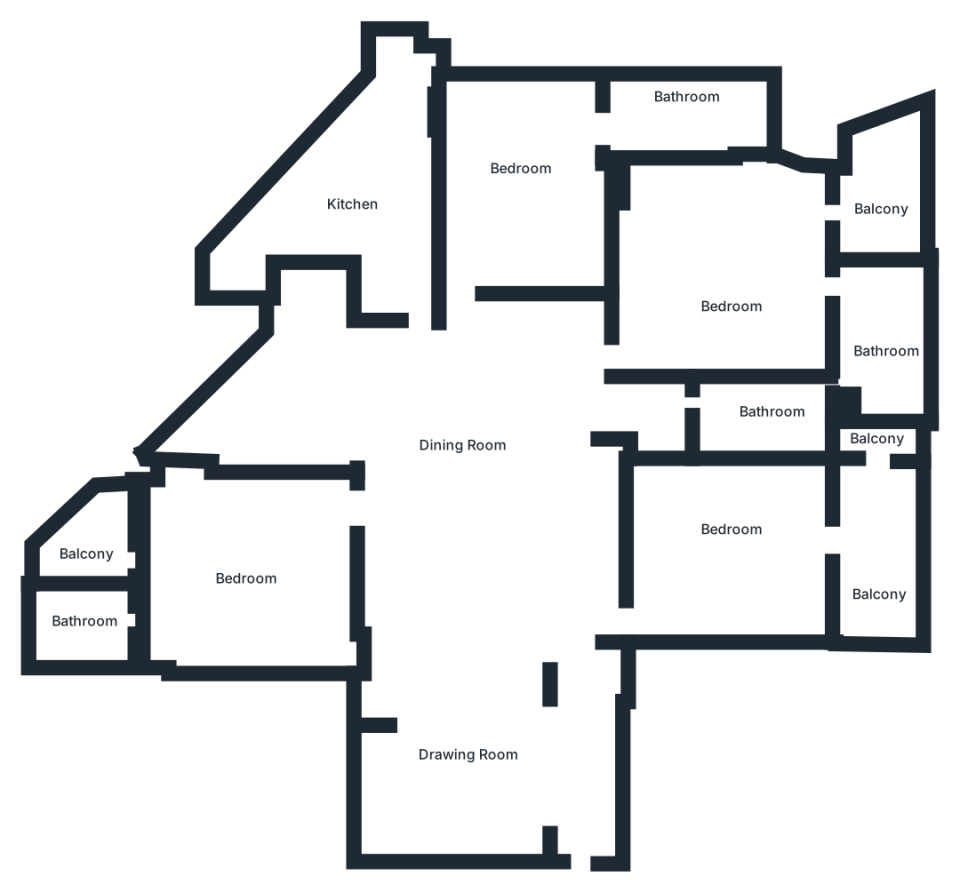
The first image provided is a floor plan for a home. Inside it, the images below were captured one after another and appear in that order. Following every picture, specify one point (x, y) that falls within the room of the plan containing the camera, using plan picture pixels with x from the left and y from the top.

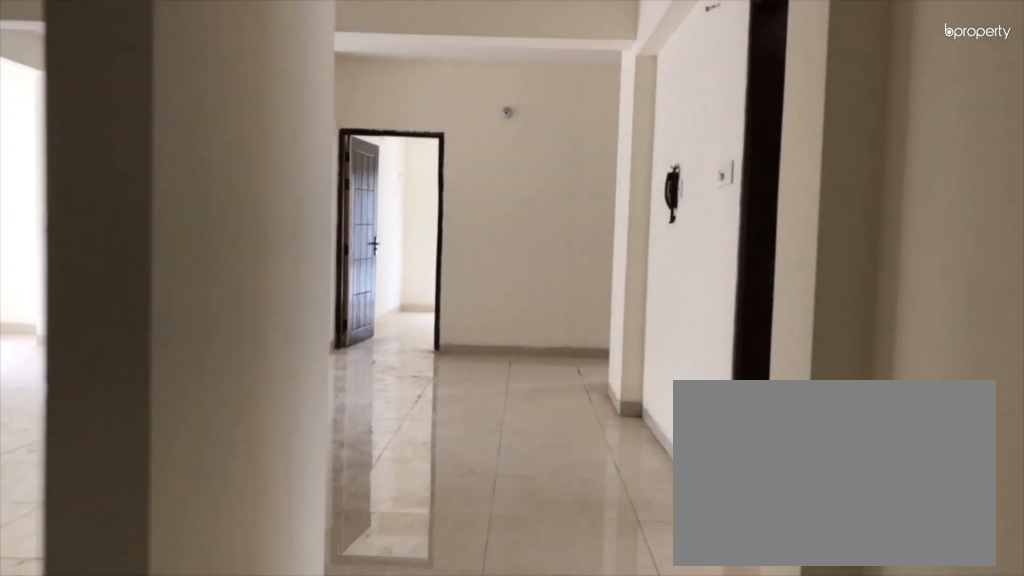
(572, 718)
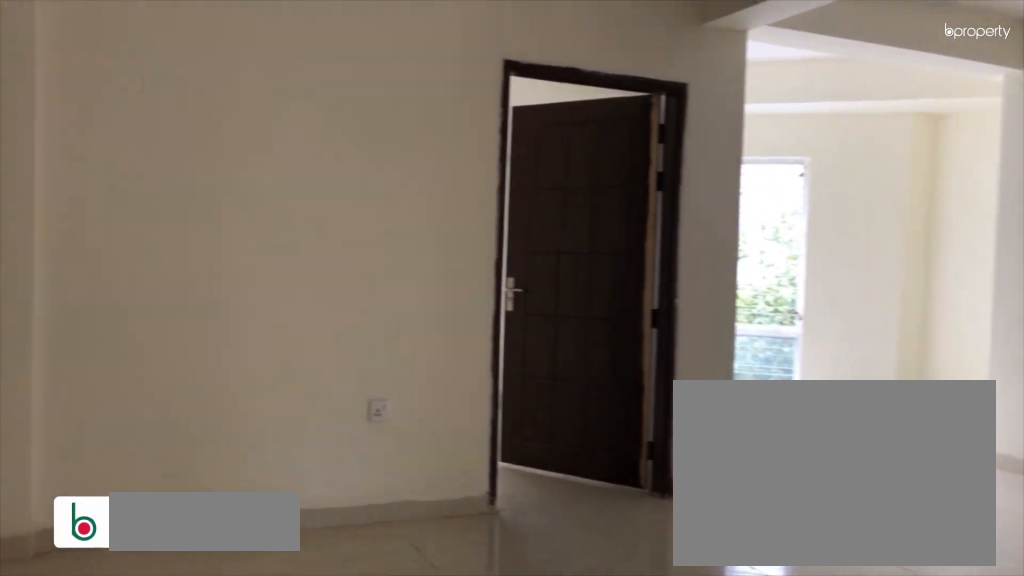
(480, 559)
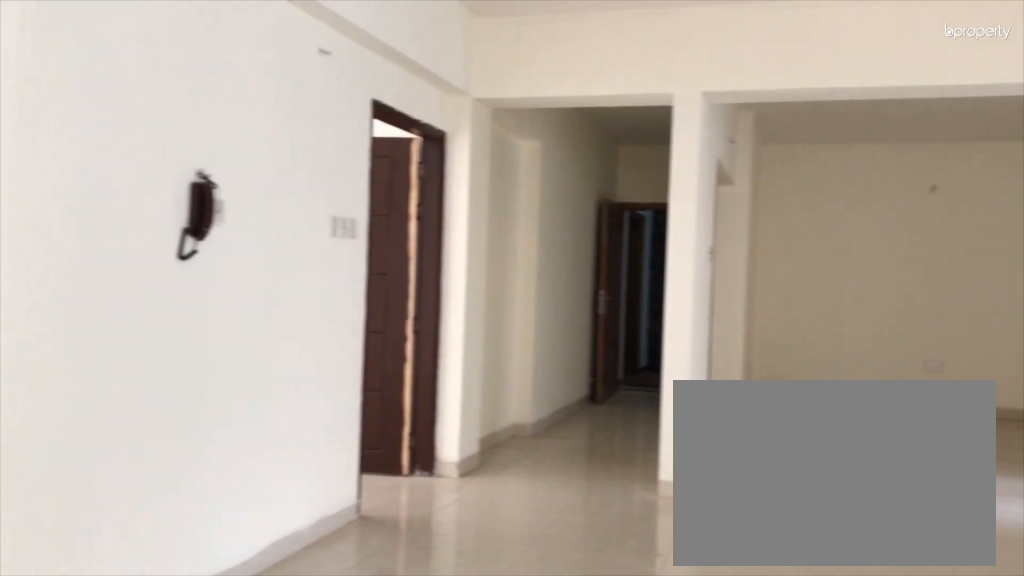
(480, 560)
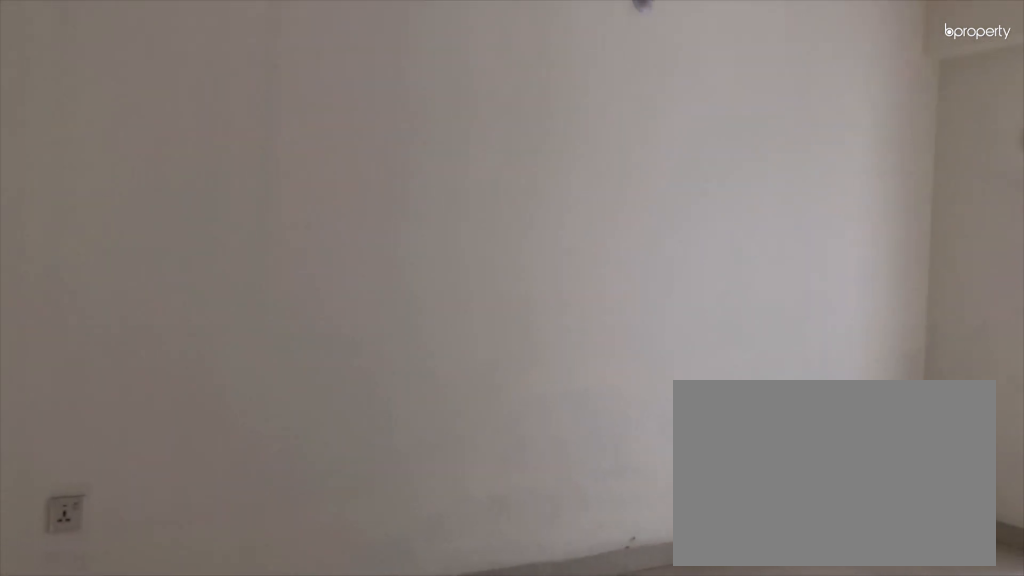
(726, 540)
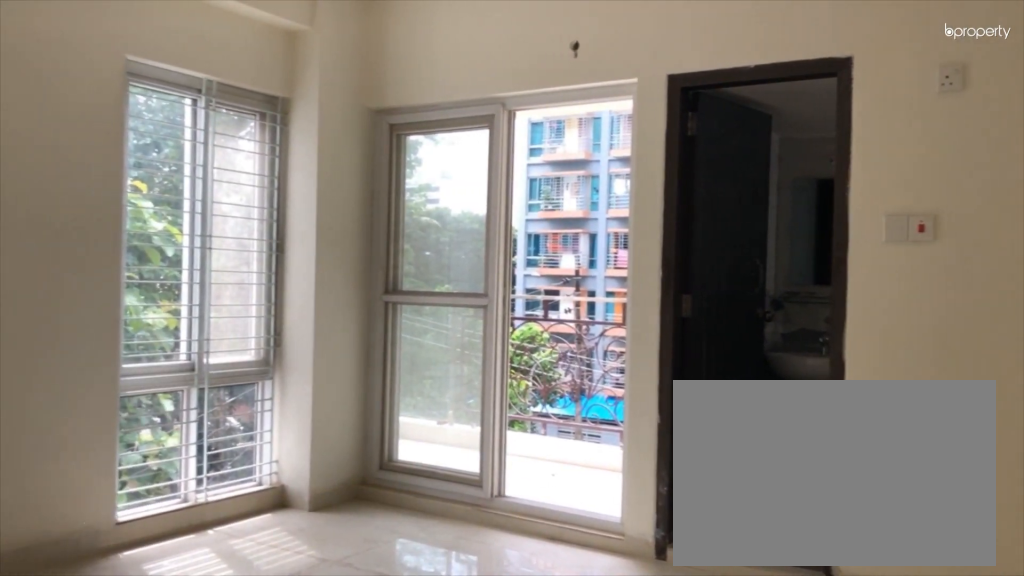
(720, 313)
